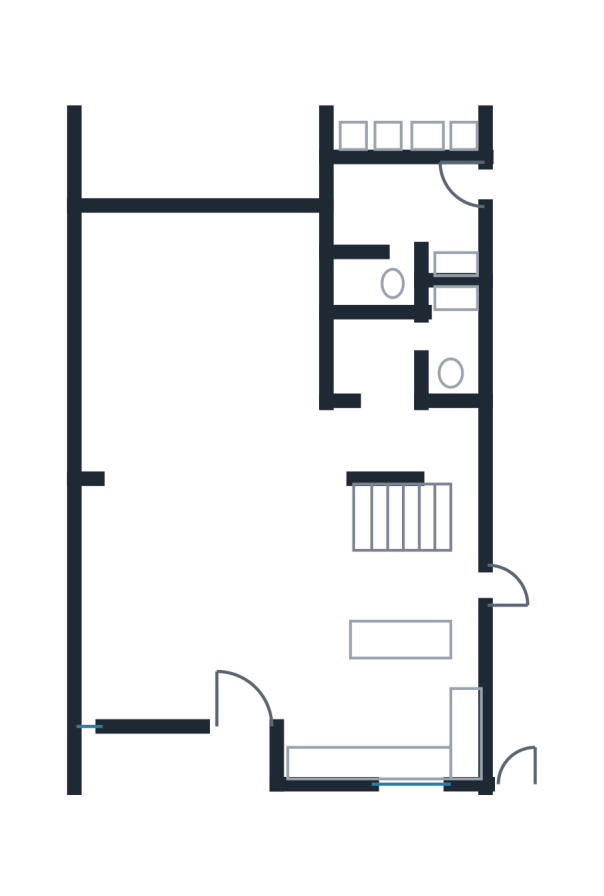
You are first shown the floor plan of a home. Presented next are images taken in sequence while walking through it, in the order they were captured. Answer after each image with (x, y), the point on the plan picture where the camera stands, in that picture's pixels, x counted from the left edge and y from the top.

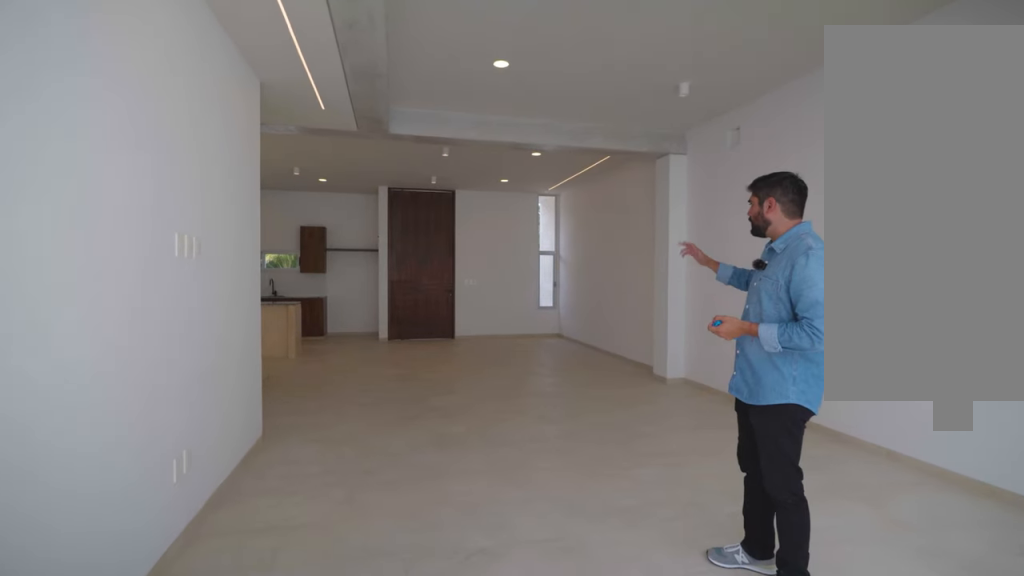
(180, 250)
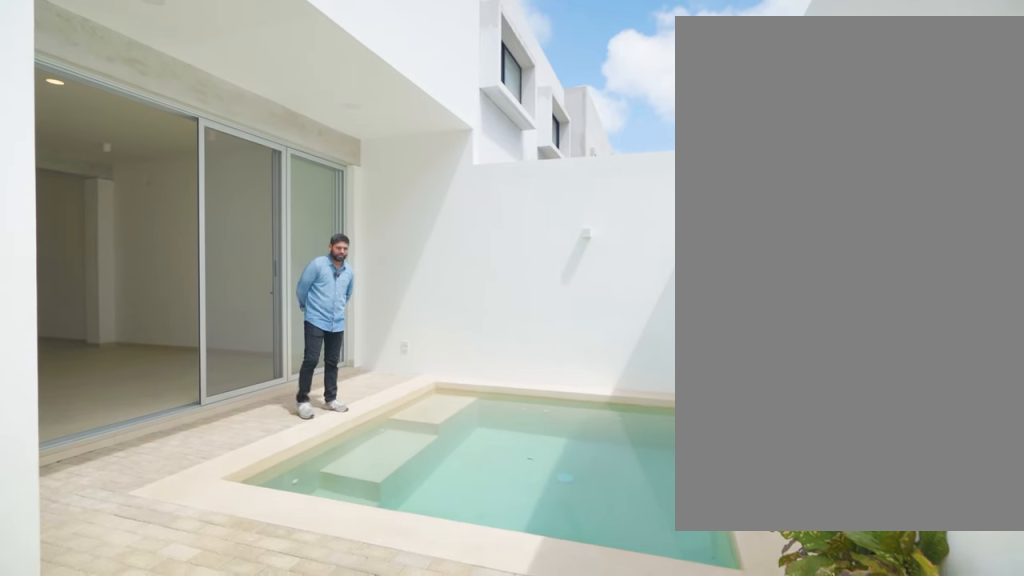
(306, 109)
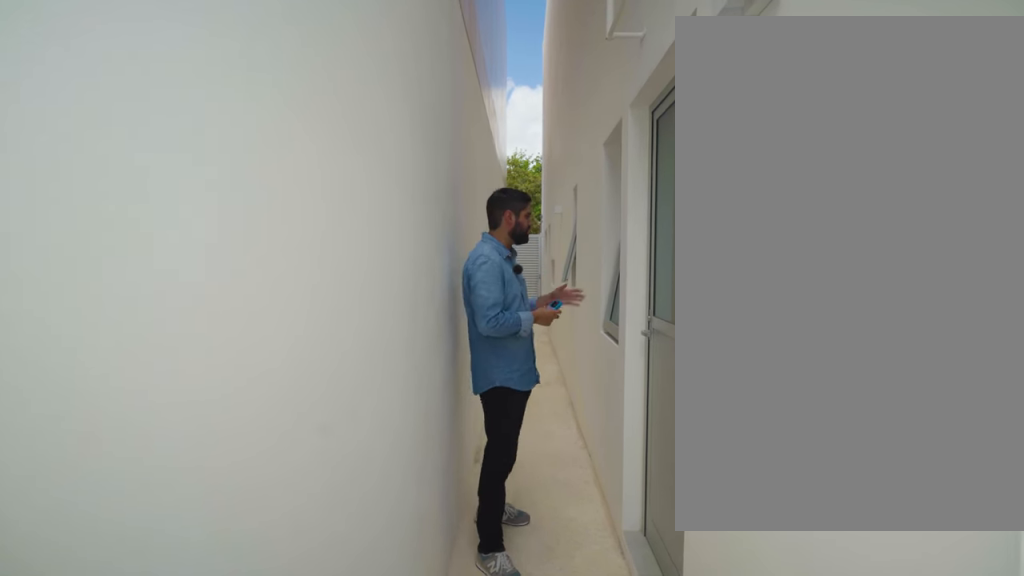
(508, 178)
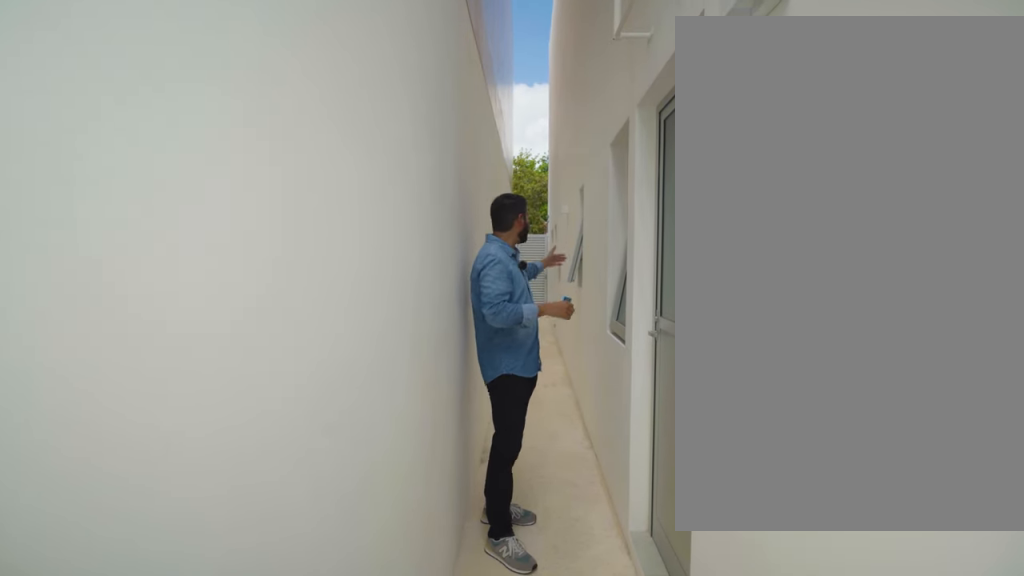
(508, 176)
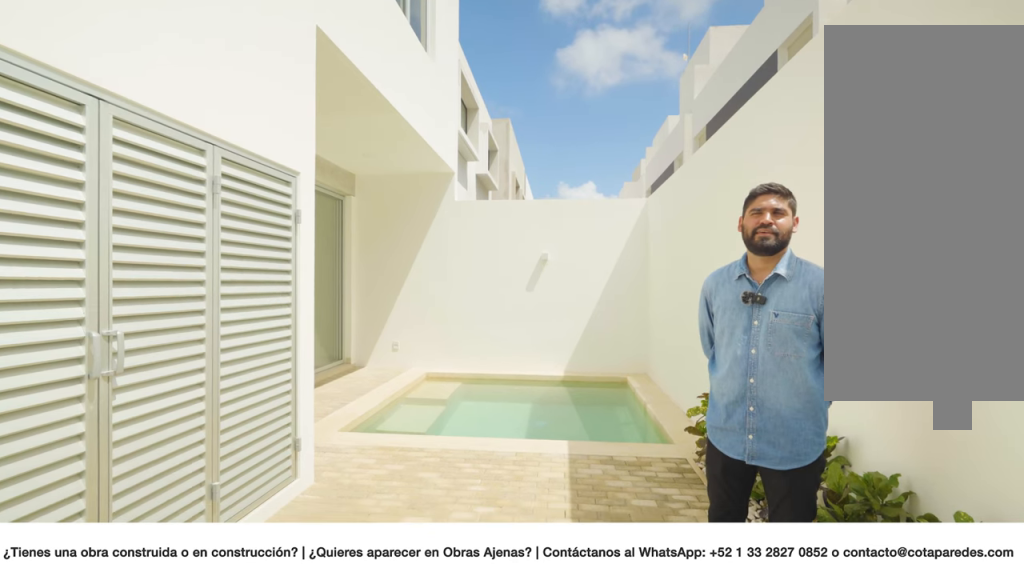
(514, 96)
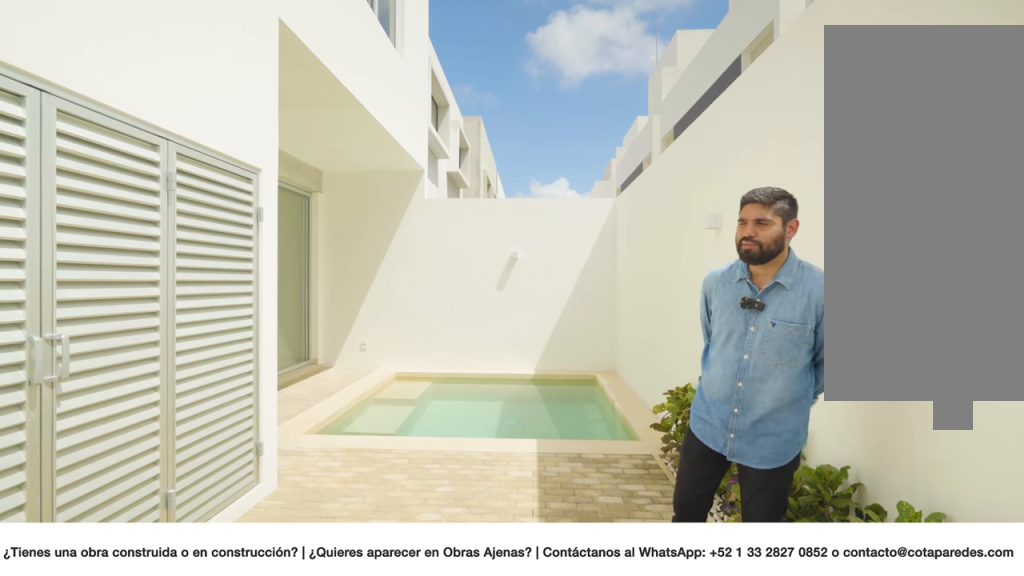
(514, 96)
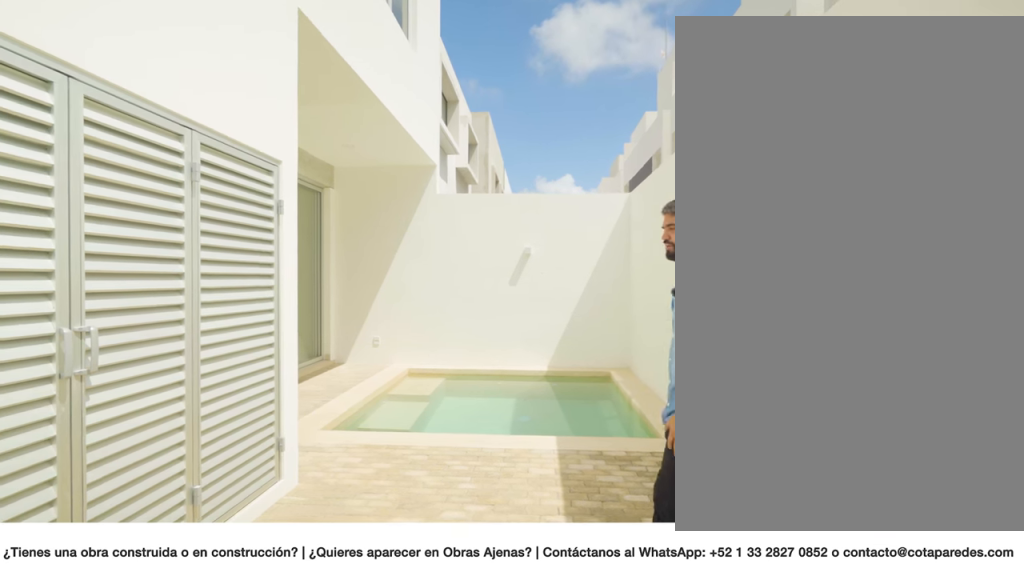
(514, 96)
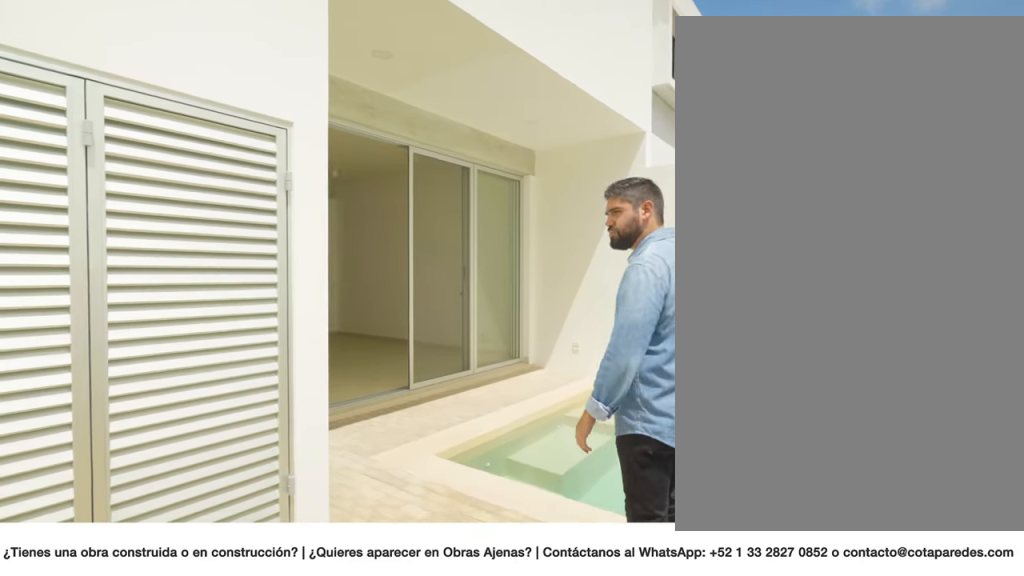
(511, 81)
